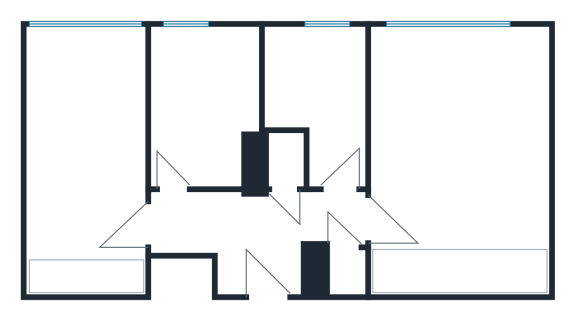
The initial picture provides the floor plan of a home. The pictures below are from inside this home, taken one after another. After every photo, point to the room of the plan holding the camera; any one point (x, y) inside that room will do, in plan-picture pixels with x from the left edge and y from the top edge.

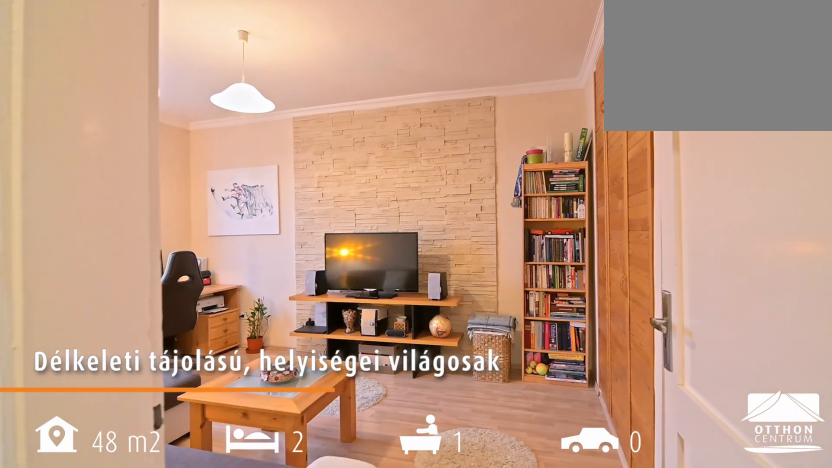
(455, 152)
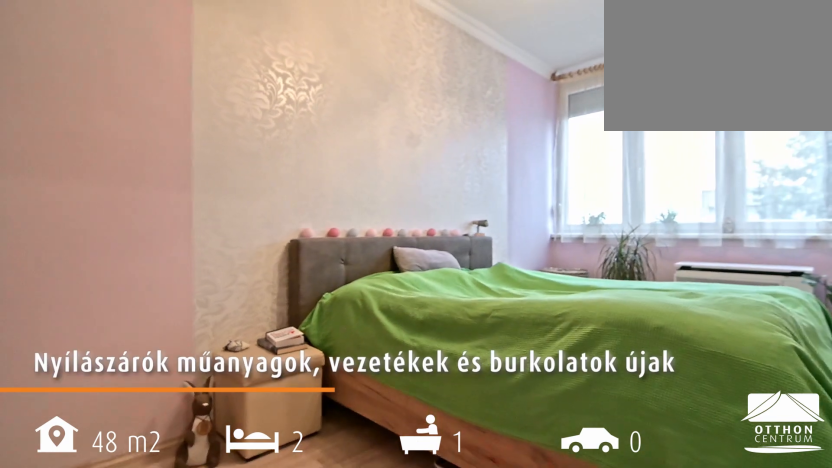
(89, 152)
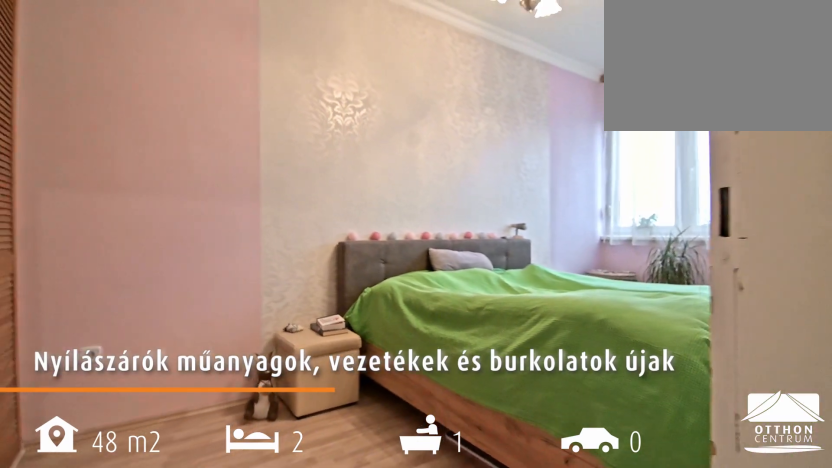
(89, 152)
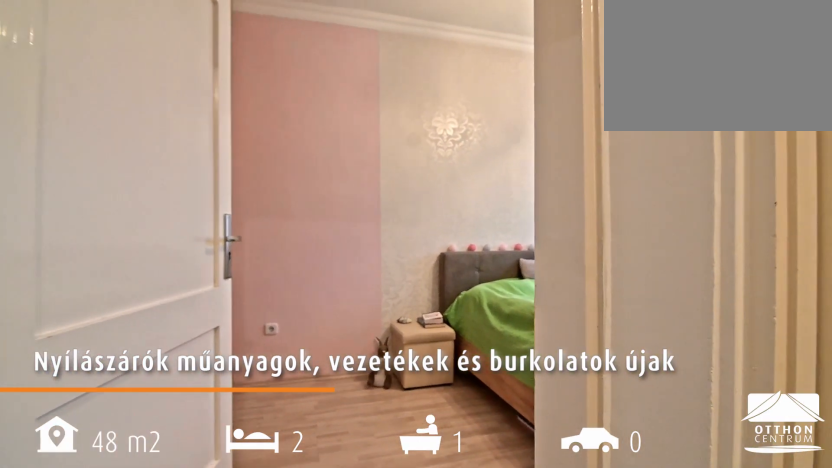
(249, 229)
